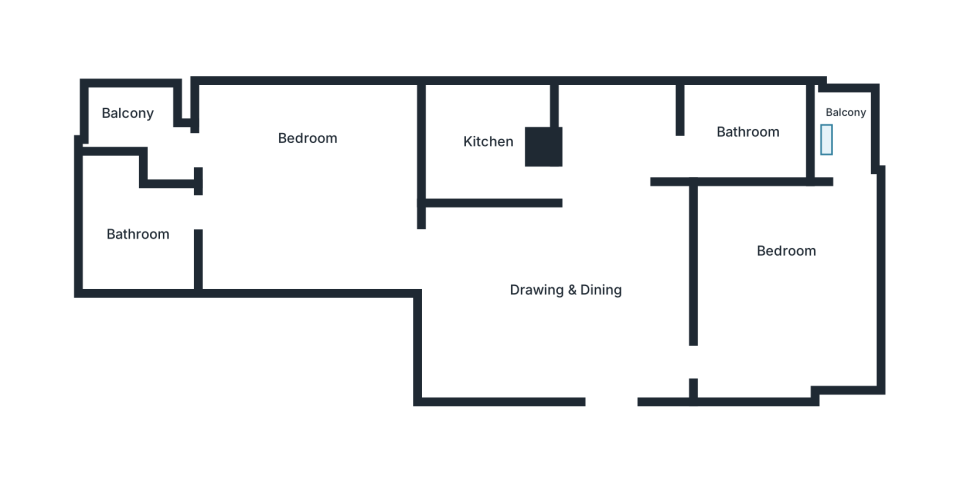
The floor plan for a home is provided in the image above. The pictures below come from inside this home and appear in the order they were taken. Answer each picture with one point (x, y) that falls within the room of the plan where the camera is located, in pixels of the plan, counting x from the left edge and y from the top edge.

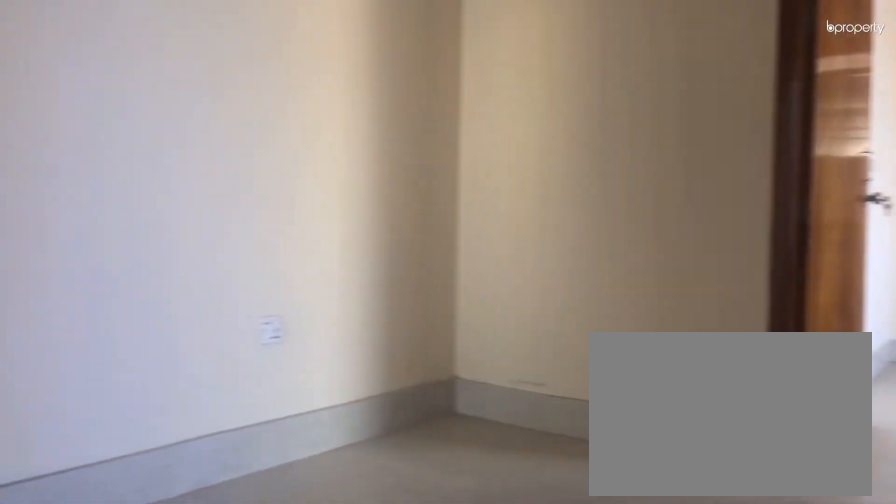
(563, 292)
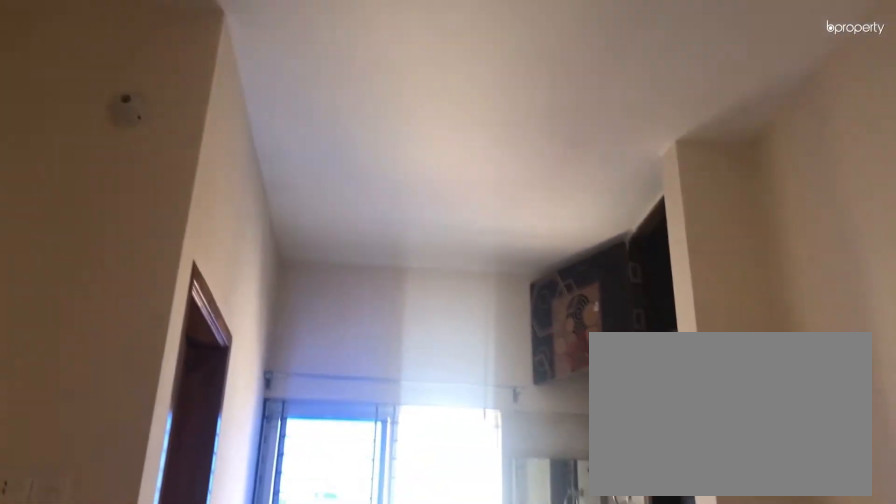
(563, 292)
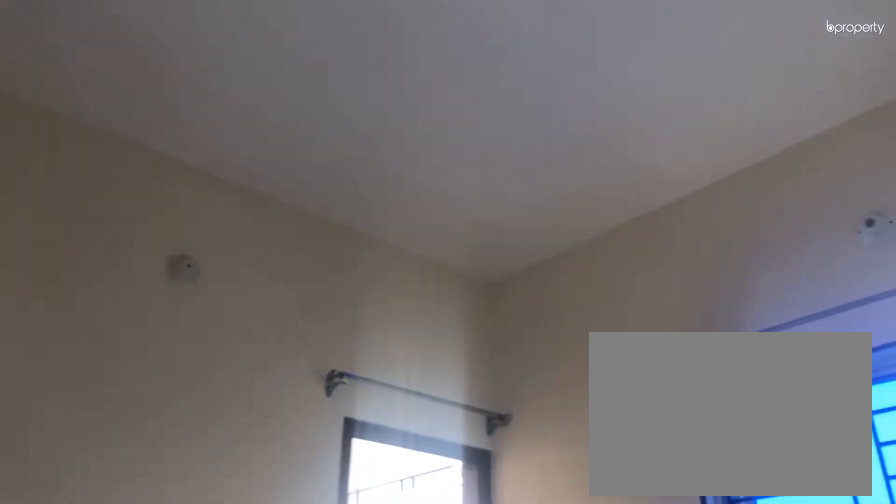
(788, 293)
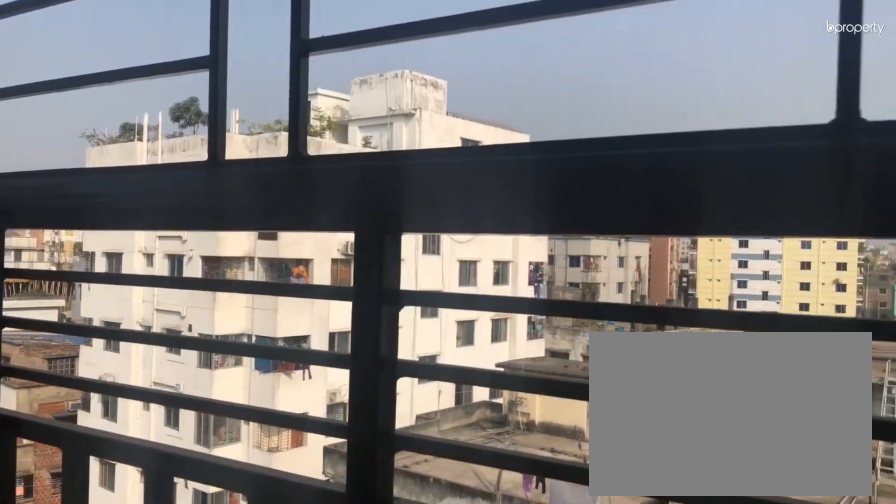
(848, 124)
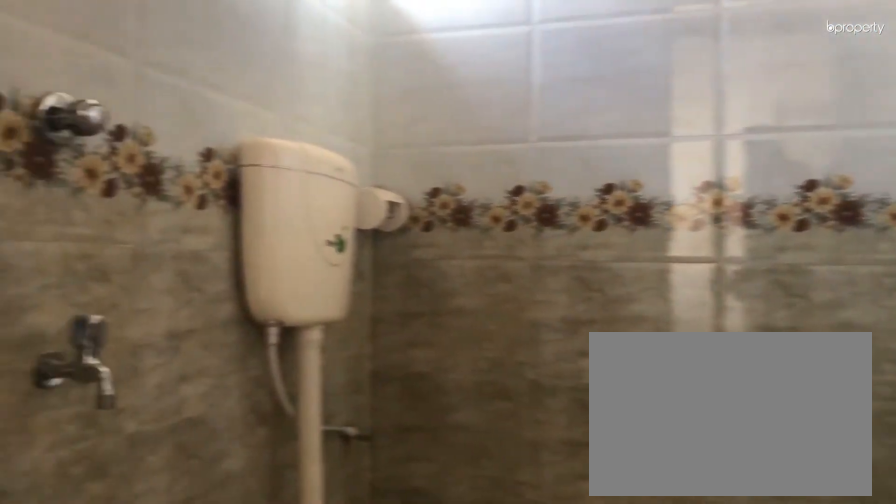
(753, 126)
